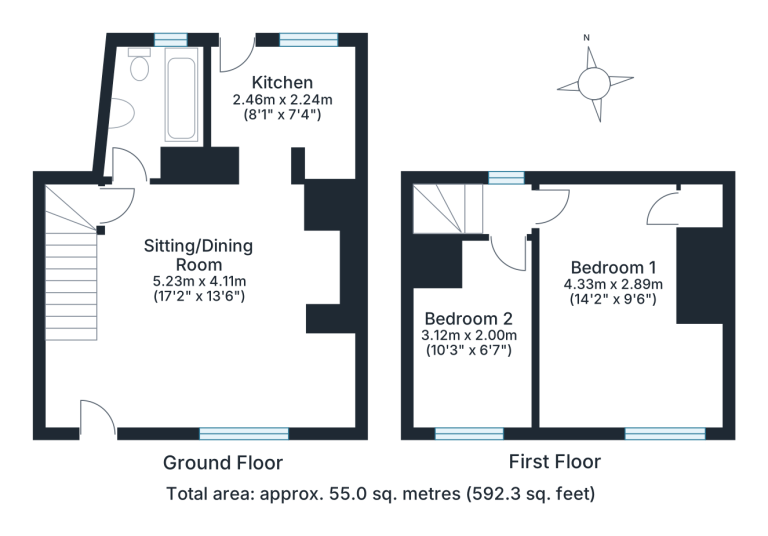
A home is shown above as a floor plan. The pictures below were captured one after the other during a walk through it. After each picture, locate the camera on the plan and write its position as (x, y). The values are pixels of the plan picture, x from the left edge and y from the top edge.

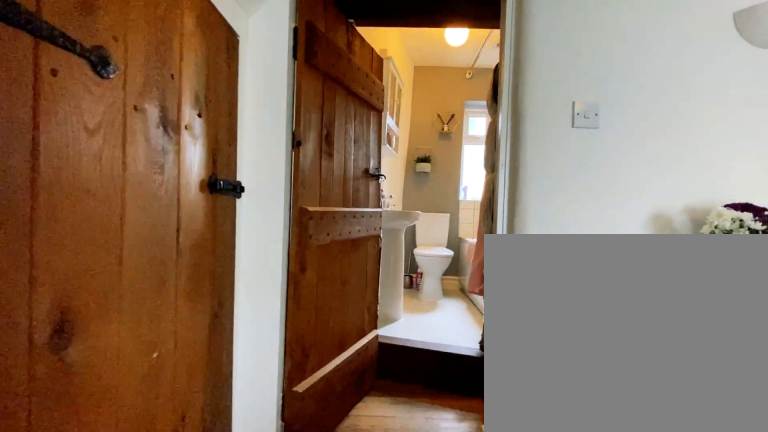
(137, 224)
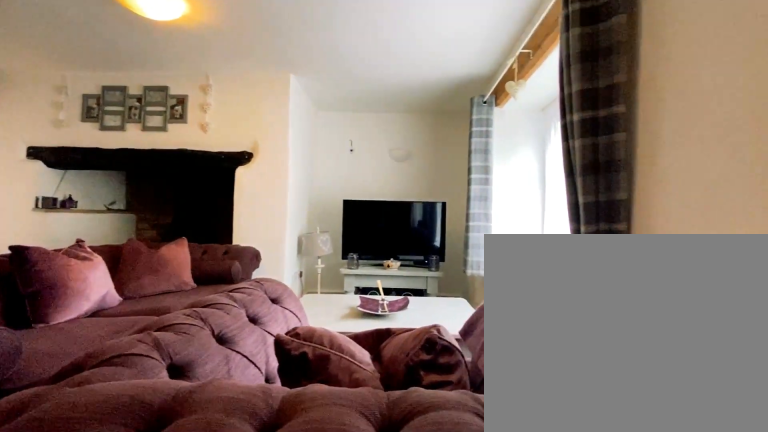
(143, 355)
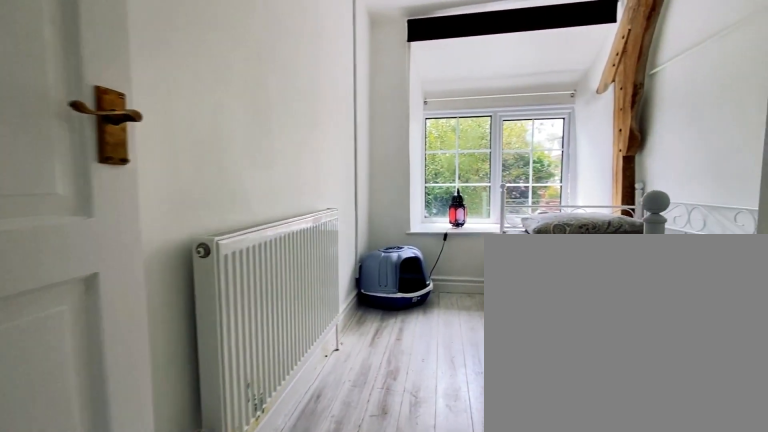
(490, 301)
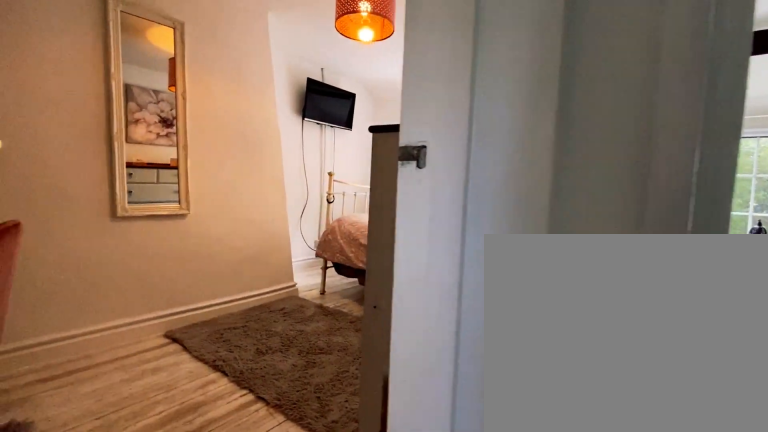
(533, 218)
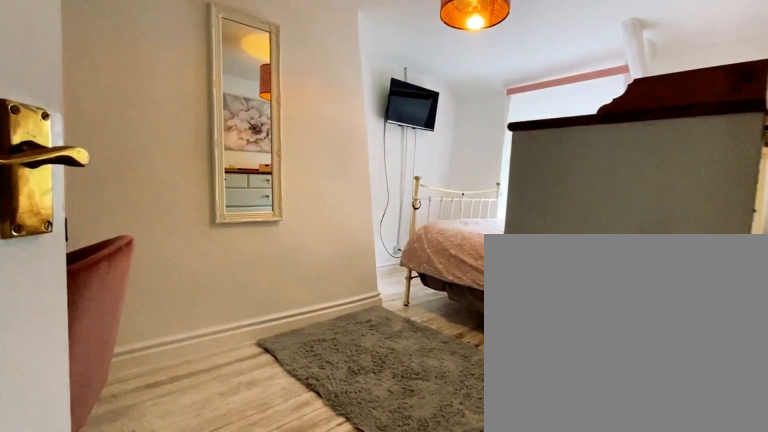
(552, 244)
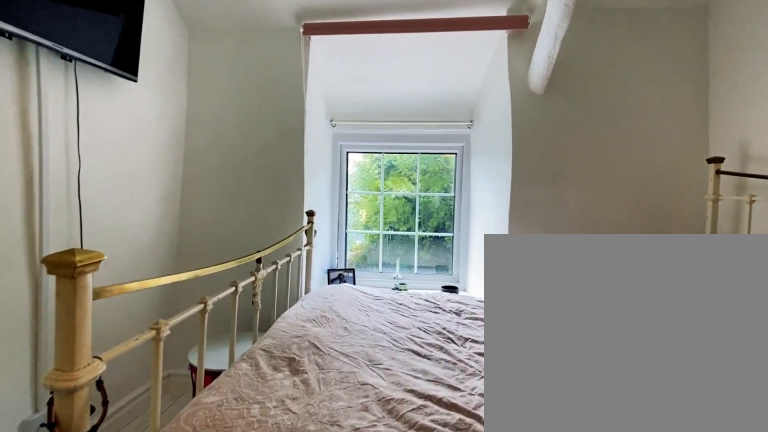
(614, 334)
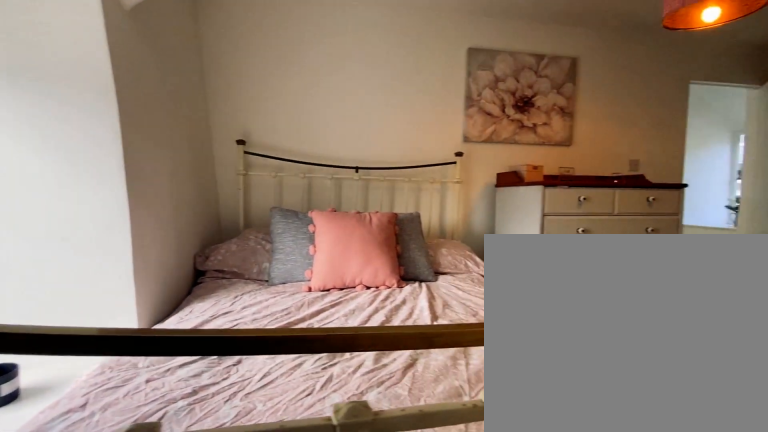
(615, 334)
